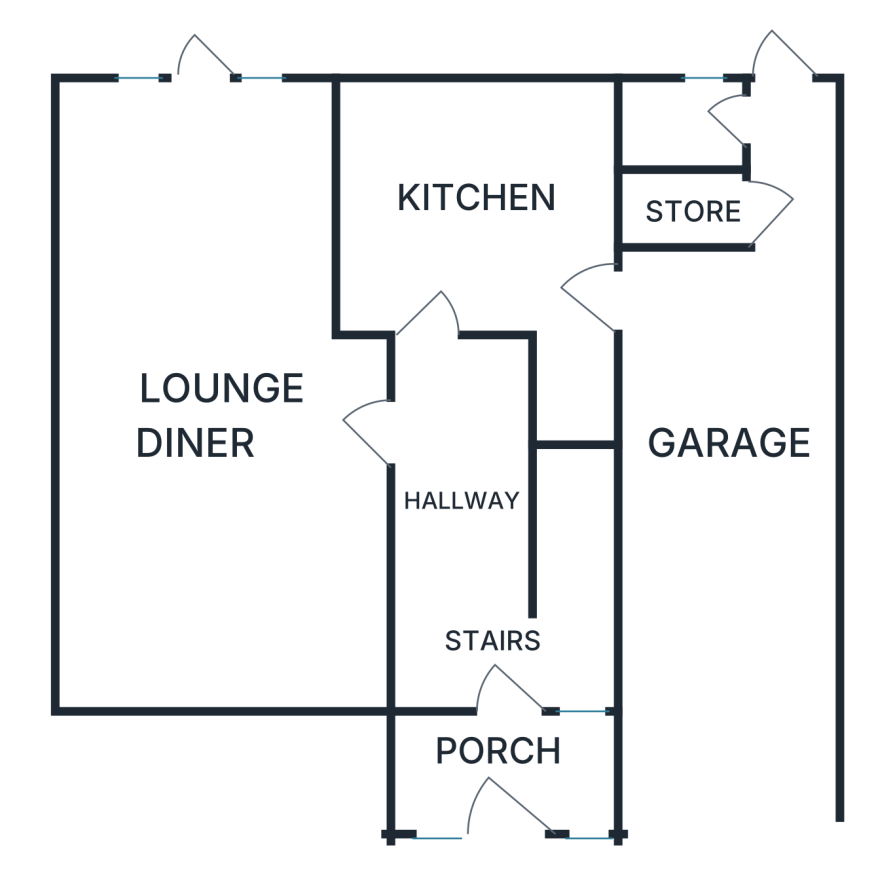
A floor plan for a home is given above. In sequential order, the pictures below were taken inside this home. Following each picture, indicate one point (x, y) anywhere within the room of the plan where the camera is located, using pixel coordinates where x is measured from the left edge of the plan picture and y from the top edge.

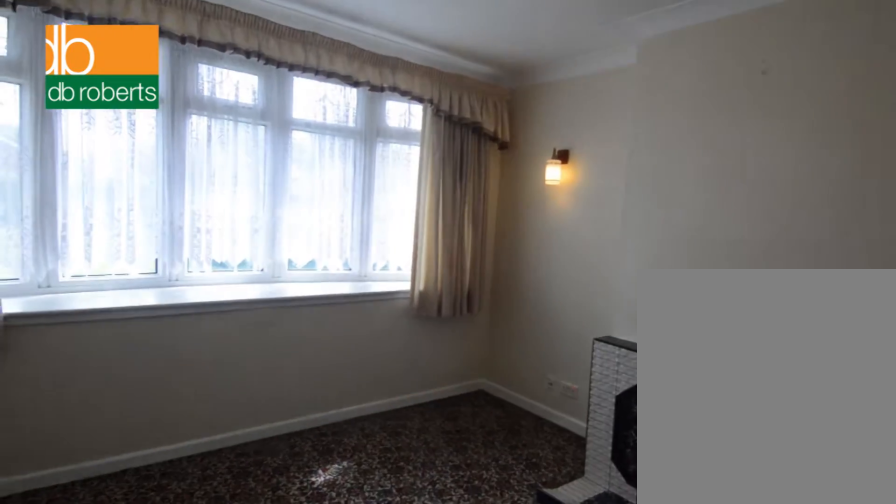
(202, 397)
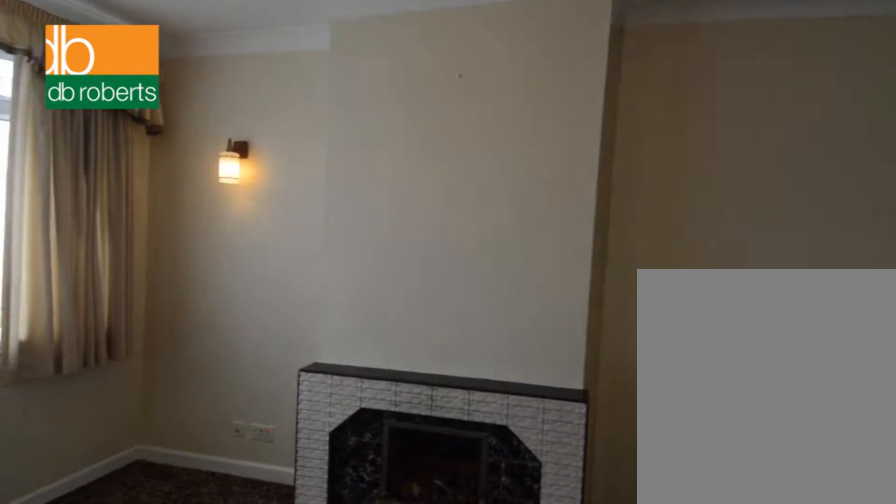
(202, 397)
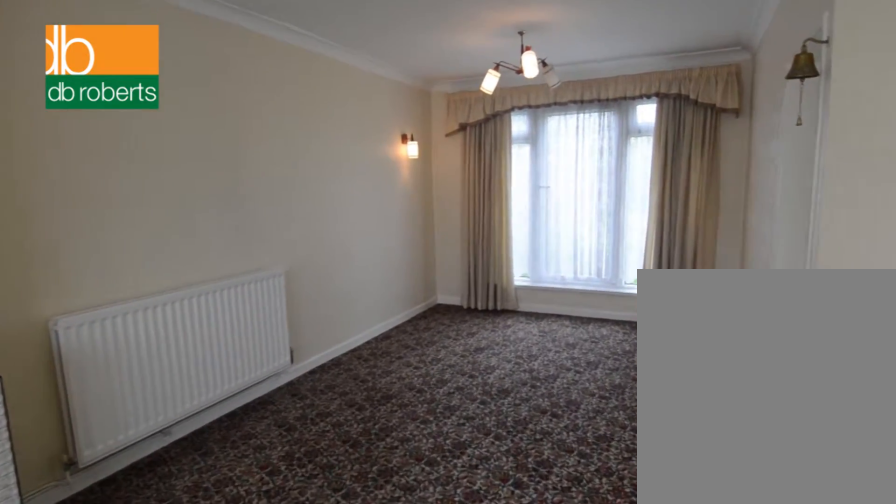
(221, 397)
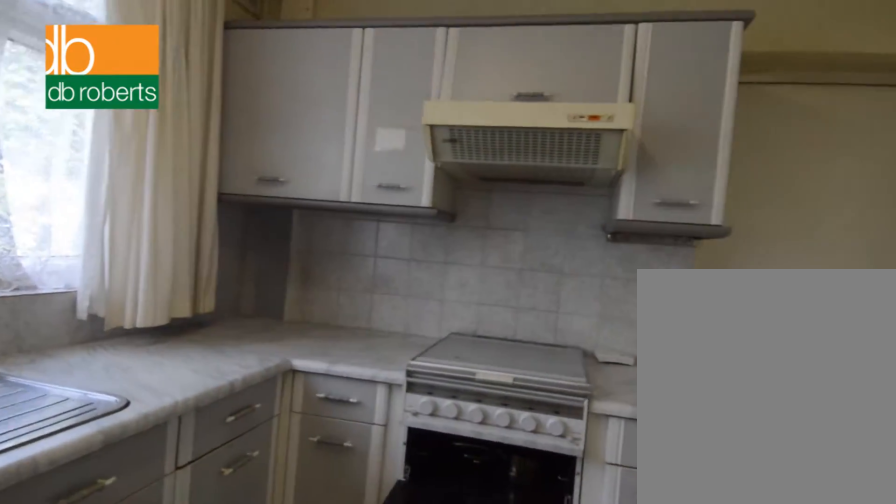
(487, 228)
